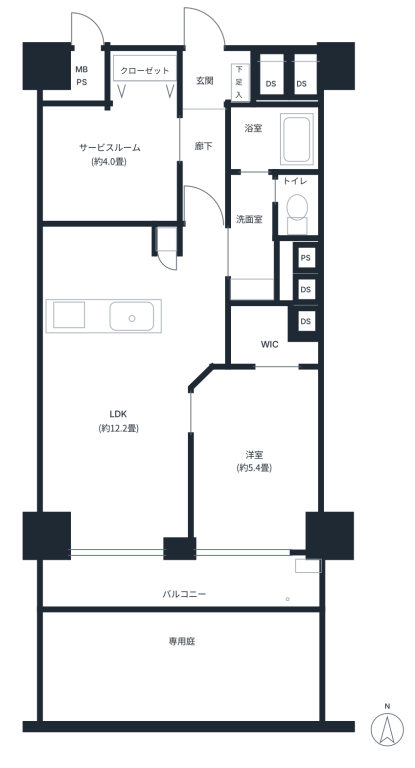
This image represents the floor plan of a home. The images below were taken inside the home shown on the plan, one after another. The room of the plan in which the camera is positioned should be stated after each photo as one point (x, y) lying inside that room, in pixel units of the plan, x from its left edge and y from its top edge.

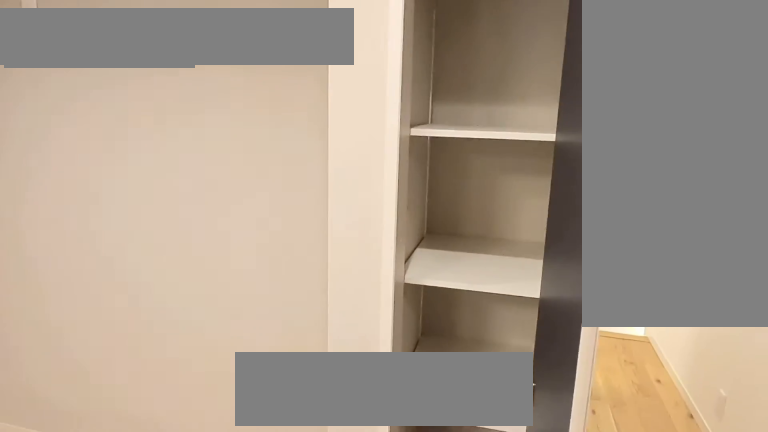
(110, 264)
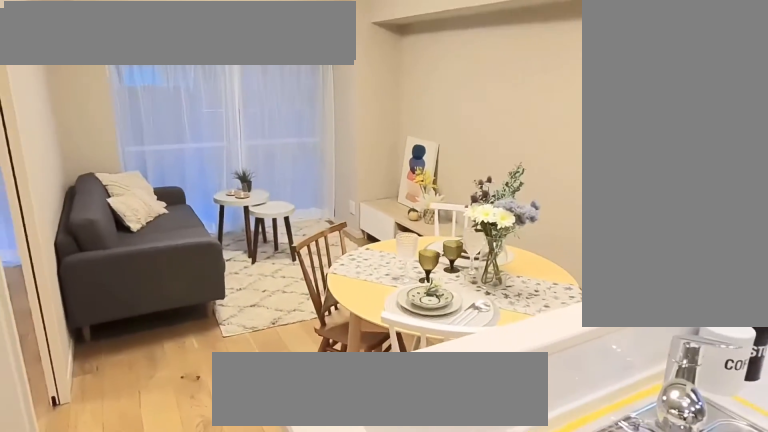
(121, 429)
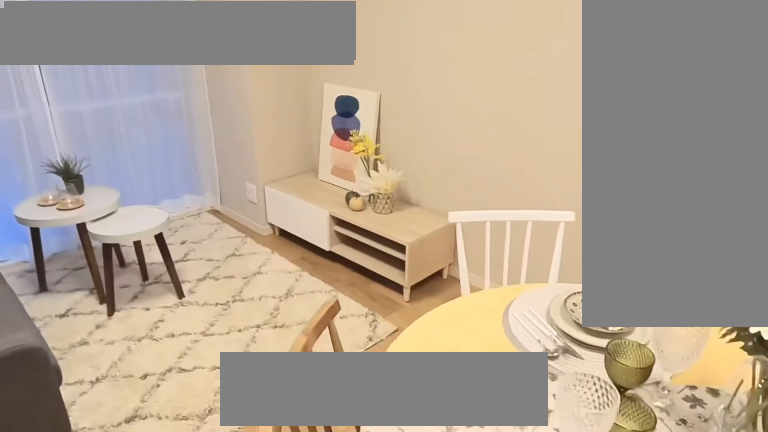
(121, 429)
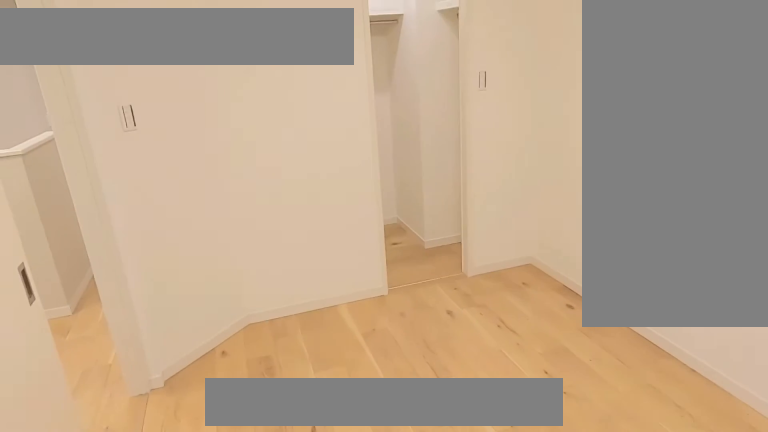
(263, 457)
